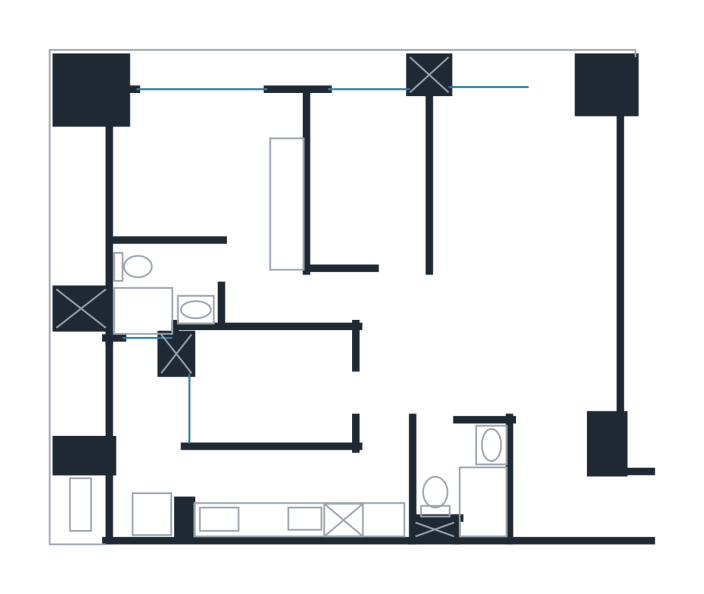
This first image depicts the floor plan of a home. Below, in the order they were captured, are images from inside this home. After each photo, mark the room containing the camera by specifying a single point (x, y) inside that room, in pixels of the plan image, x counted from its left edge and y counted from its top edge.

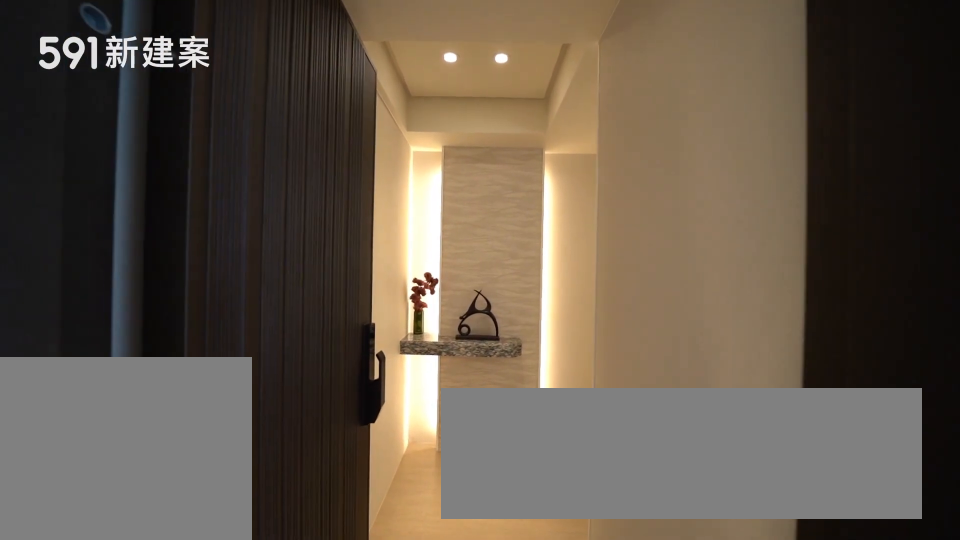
(622, 505)
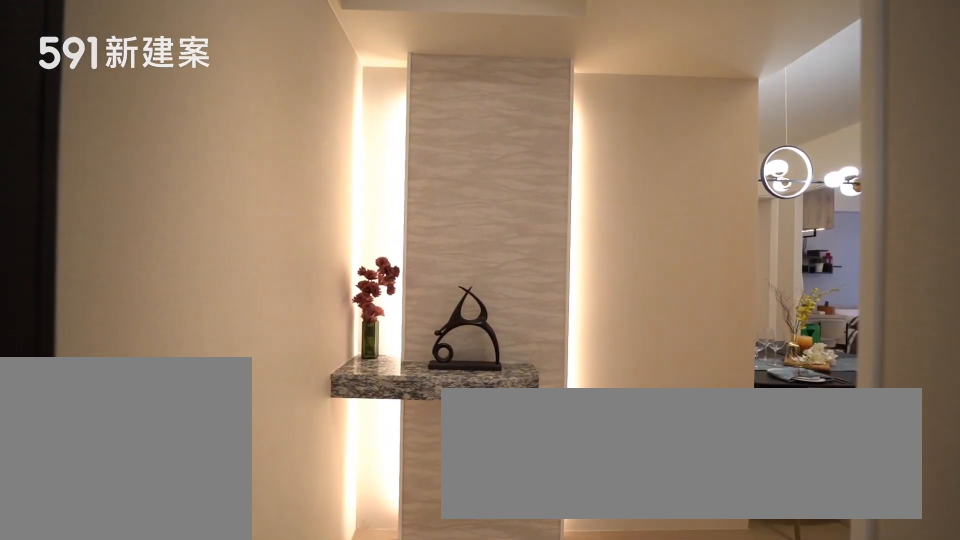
(622, 505)
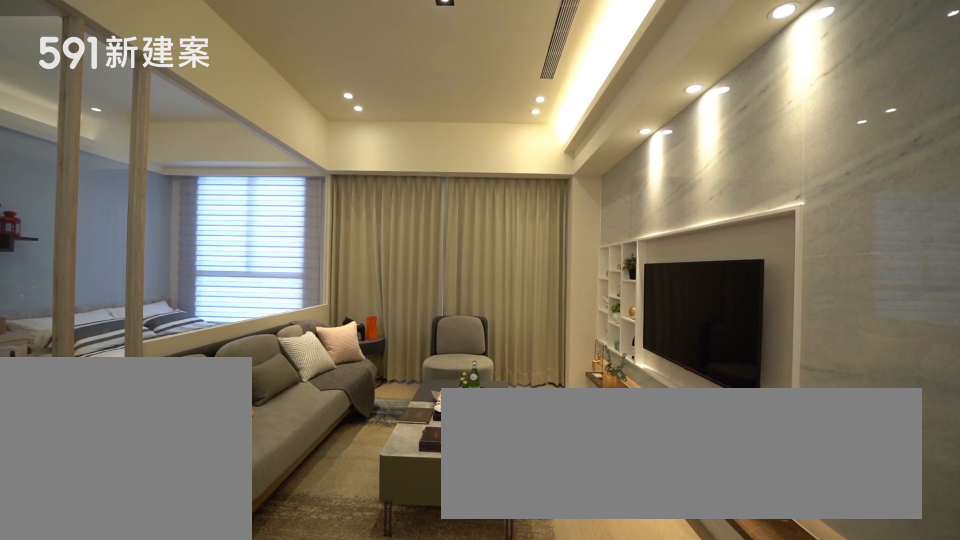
(522, 187)
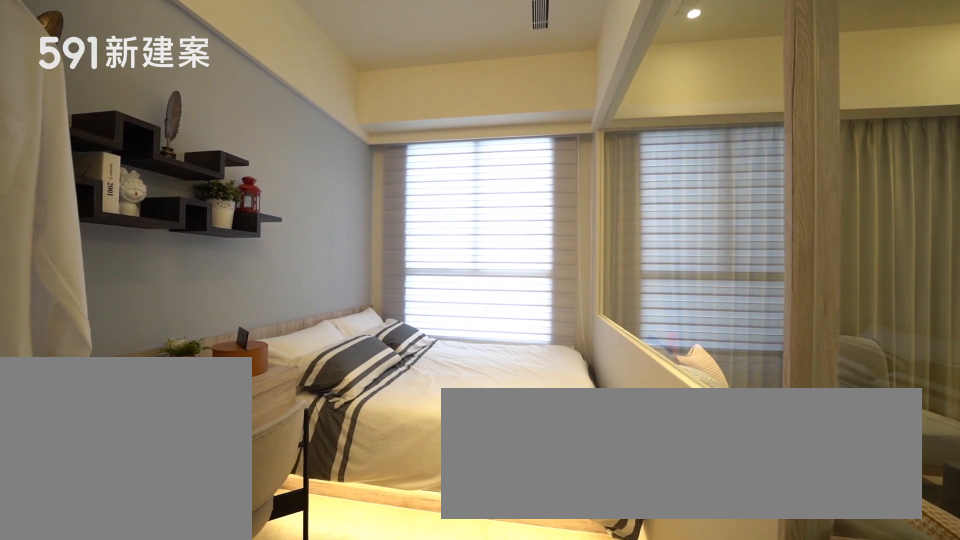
(366, 175)
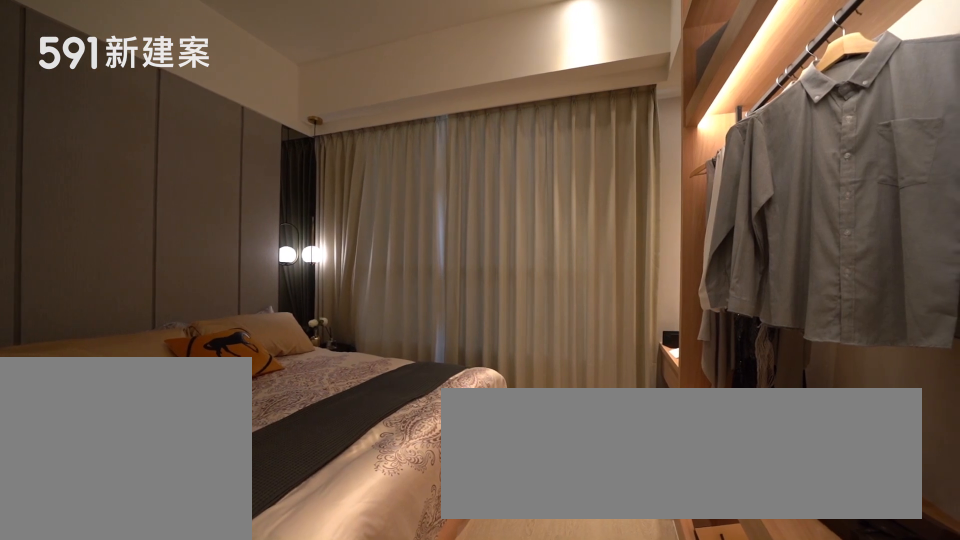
(218, 186)
